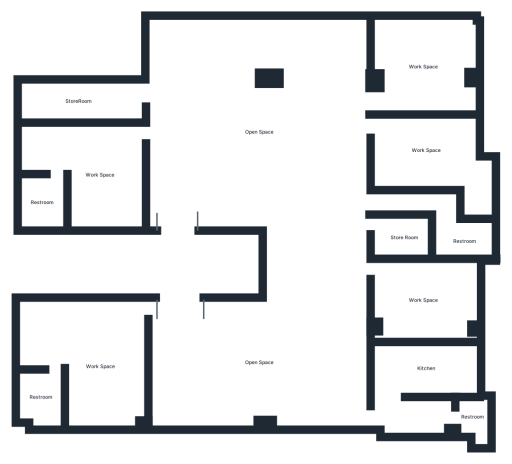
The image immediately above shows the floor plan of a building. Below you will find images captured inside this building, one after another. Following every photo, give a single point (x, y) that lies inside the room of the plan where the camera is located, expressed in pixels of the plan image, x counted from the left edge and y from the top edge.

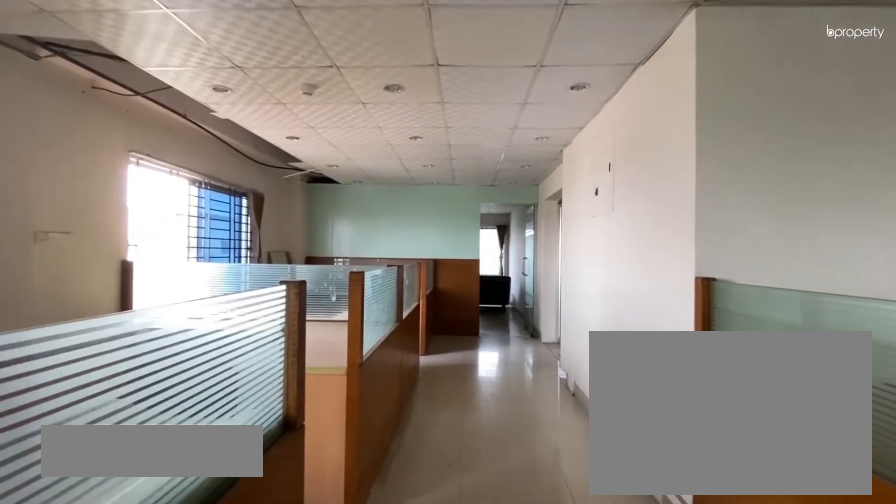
(263, 365)
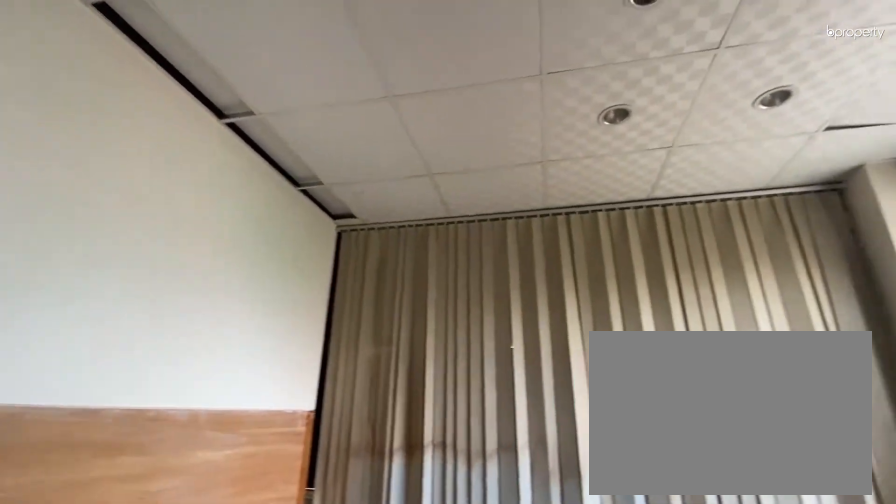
(420, 65)
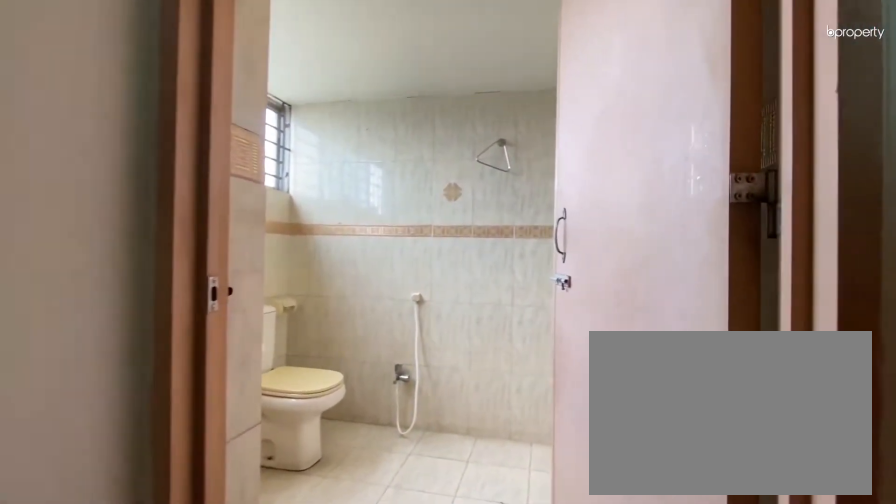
(463, 242)
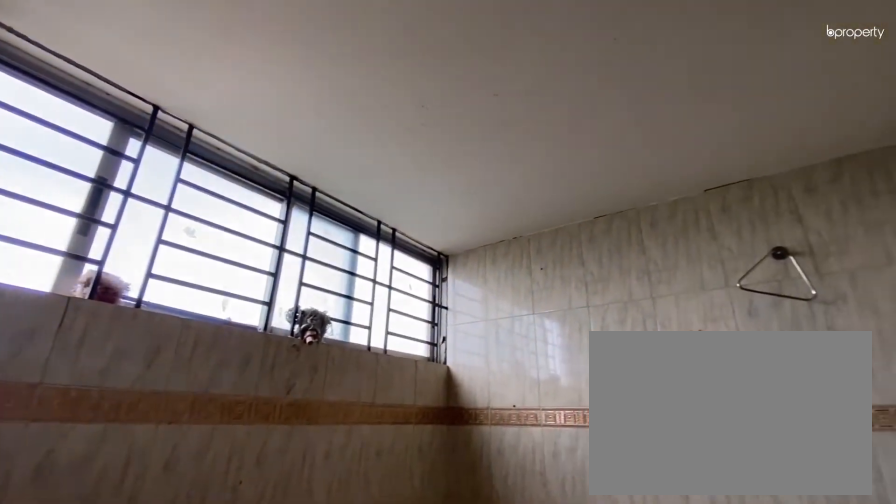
(463, 242)
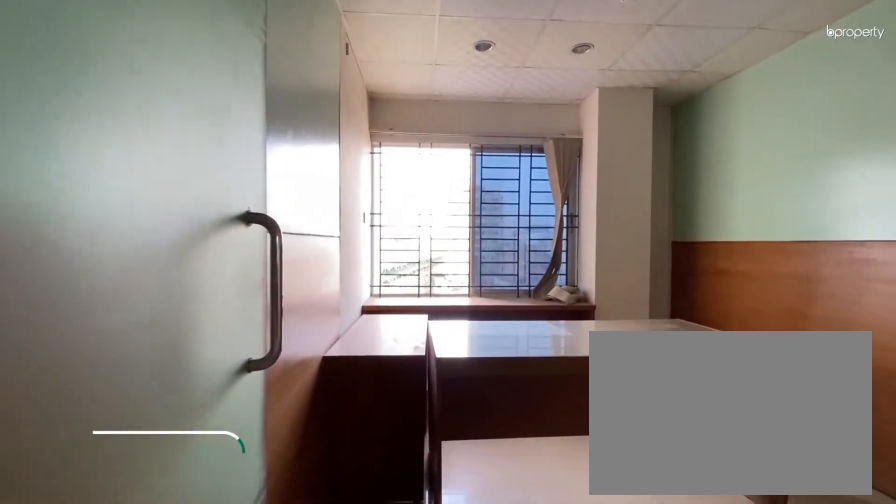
(422, 299)
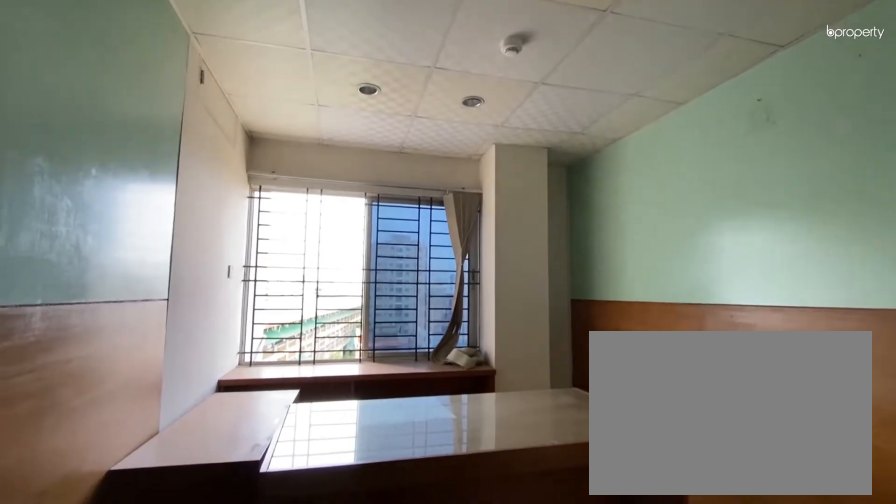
(422, 299)
